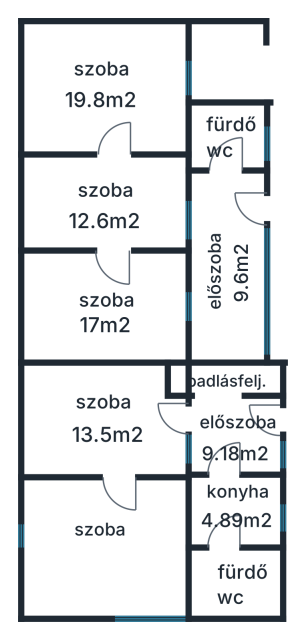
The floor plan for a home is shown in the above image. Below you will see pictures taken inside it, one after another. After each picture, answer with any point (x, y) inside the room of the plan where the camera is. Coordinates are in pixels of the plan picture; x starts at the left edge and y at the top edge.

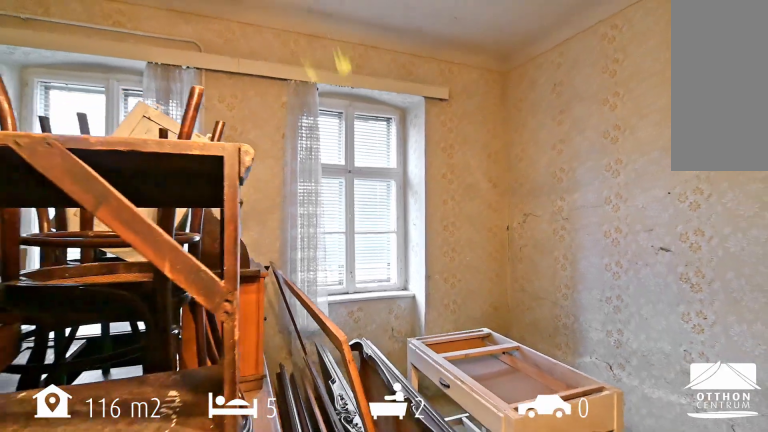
(109, 552)
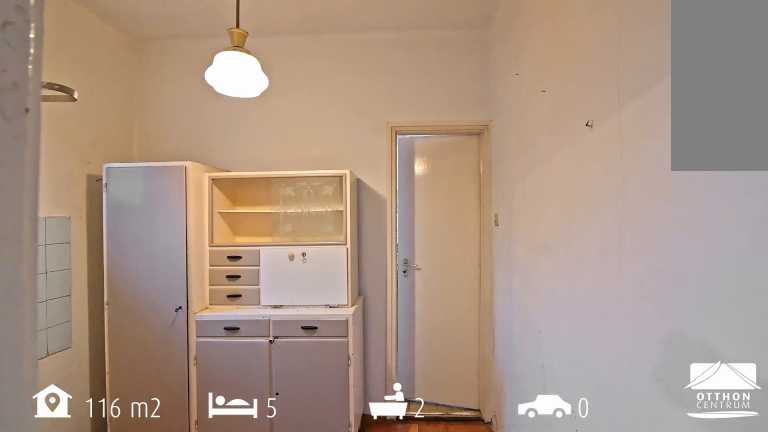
(244, 515)
